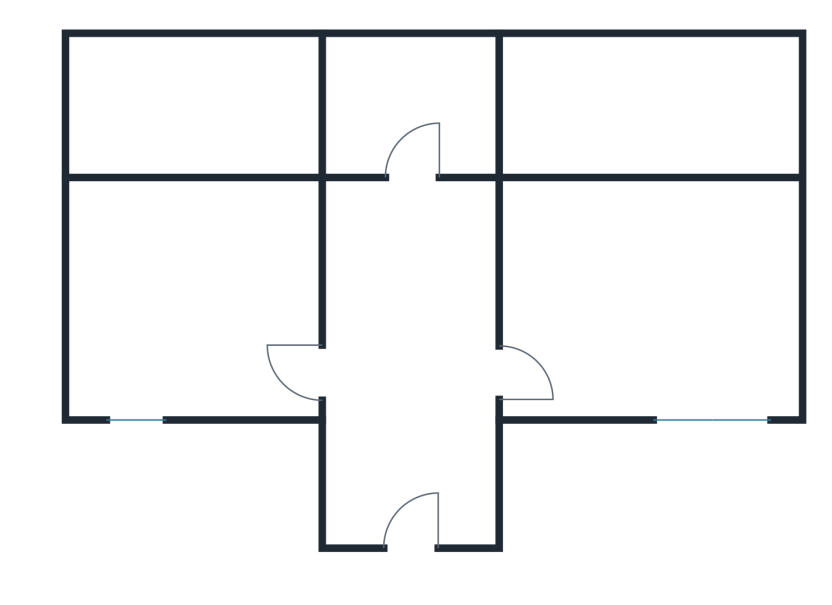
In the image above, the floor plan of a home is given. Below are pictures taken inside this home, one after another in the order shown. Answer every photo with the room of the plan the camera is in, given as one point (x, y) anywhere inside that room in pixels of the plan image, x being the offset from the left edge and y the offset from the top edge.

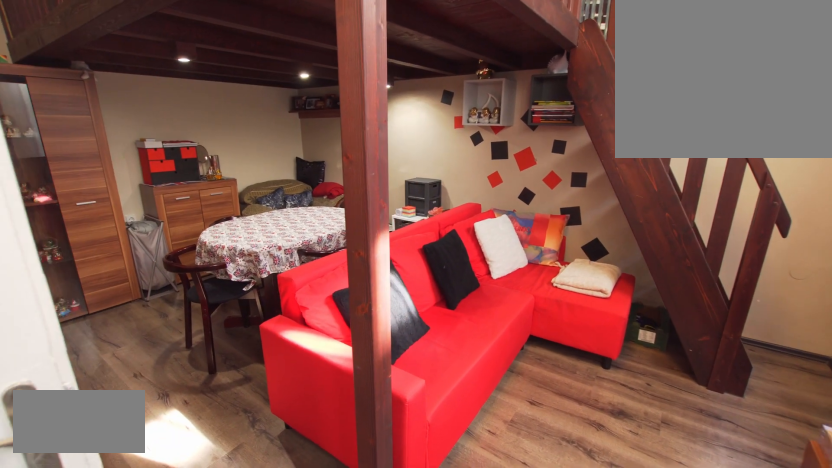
(647, 301)
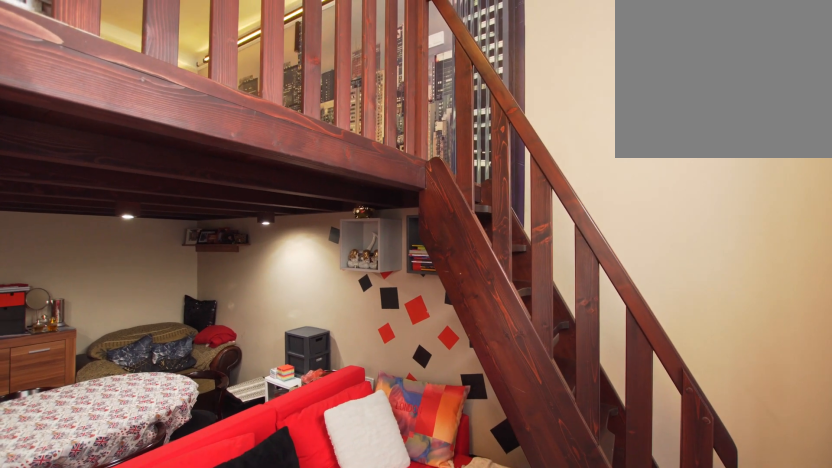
(647, 301)
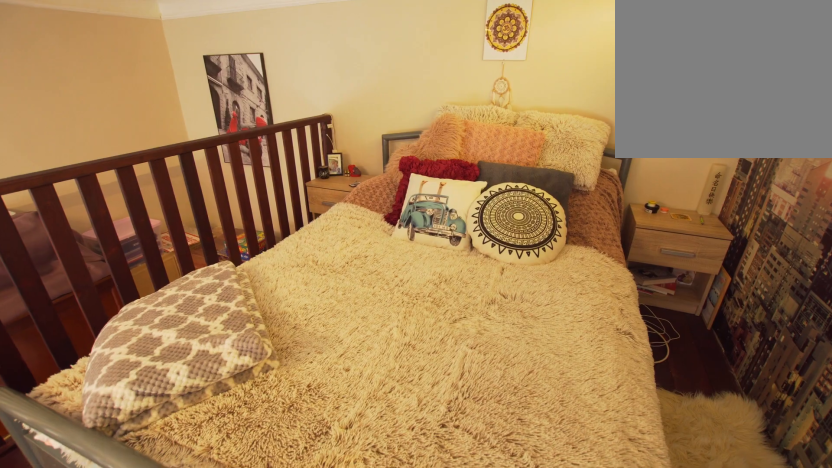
(646, 109)
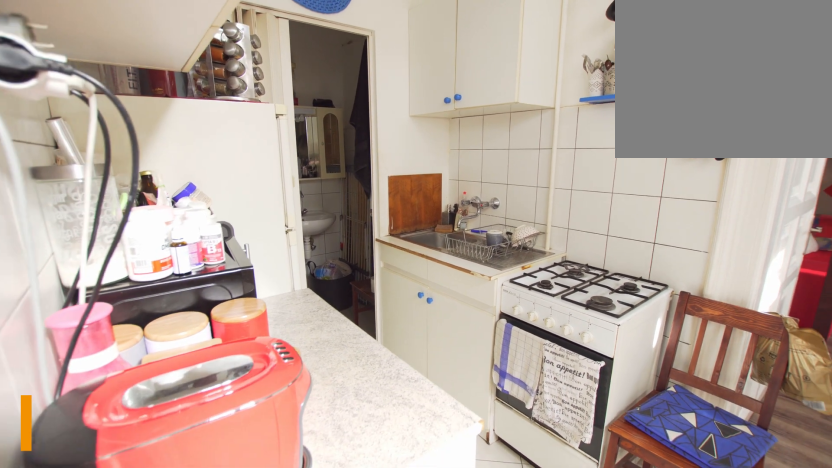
(409, 300)
